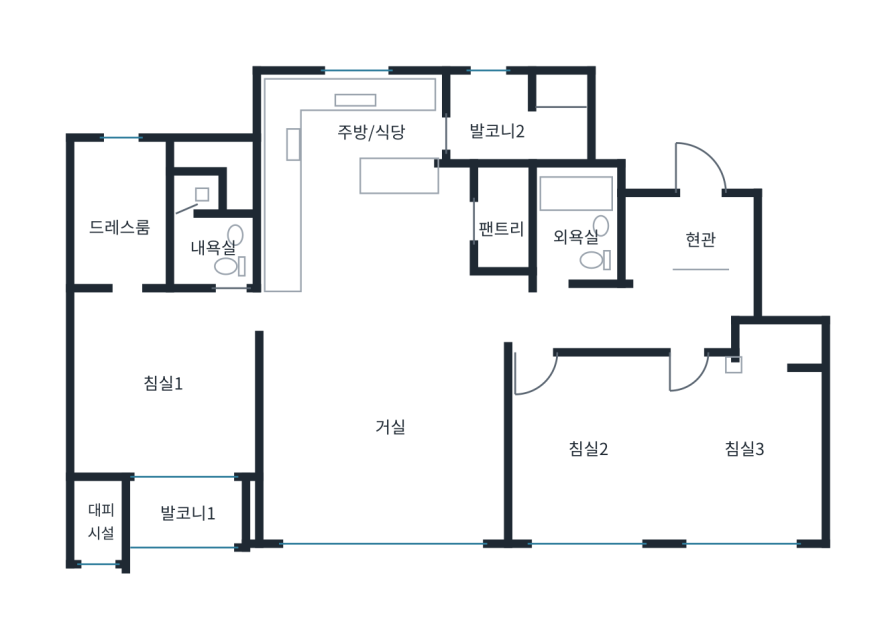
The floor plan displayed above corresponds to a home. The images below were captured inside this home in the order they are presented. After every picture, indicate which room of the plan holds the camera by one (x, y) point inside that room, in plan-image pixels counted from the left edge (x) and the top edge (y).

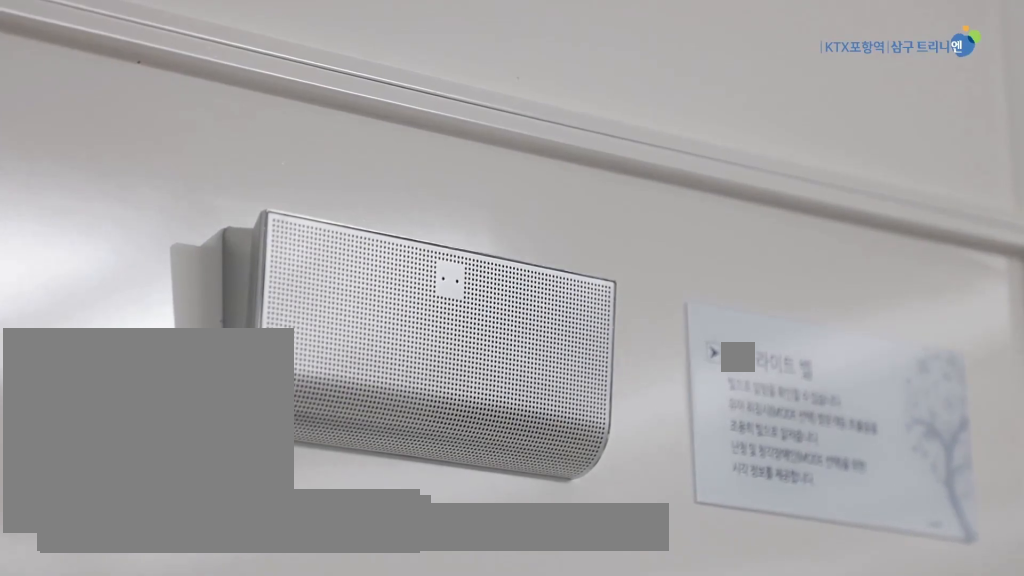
(384, 442)
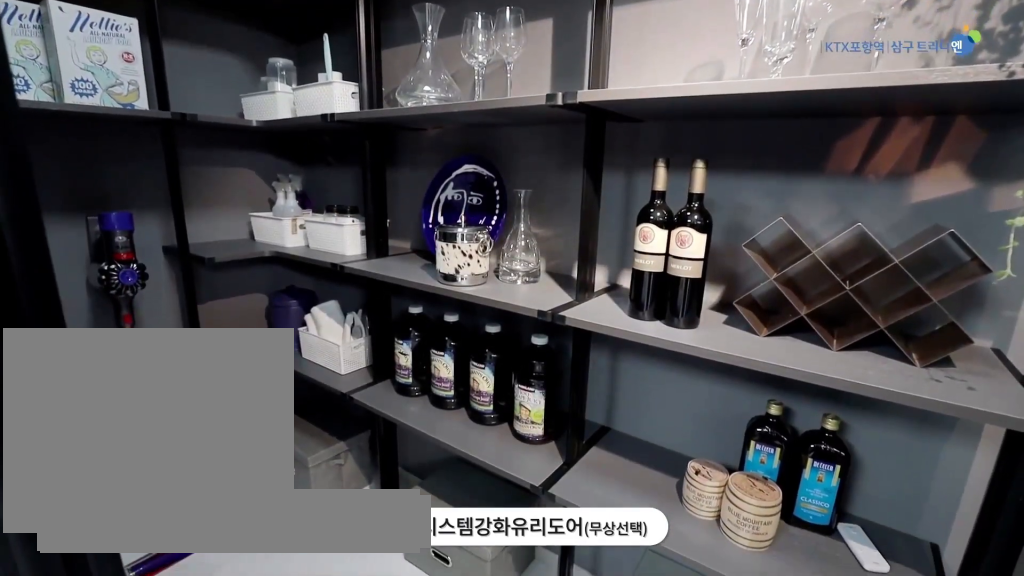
(502, 226)
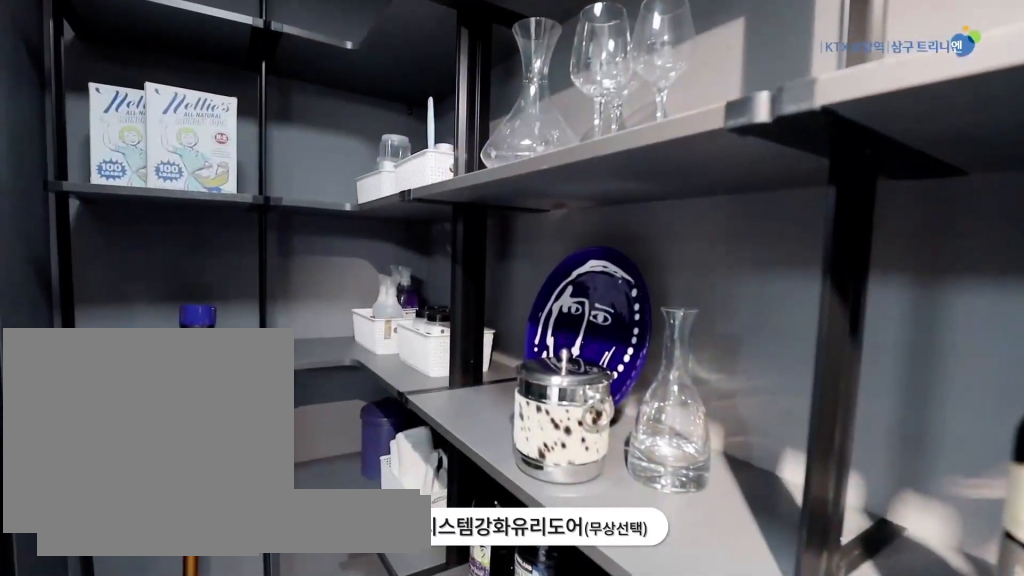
(502, 226)
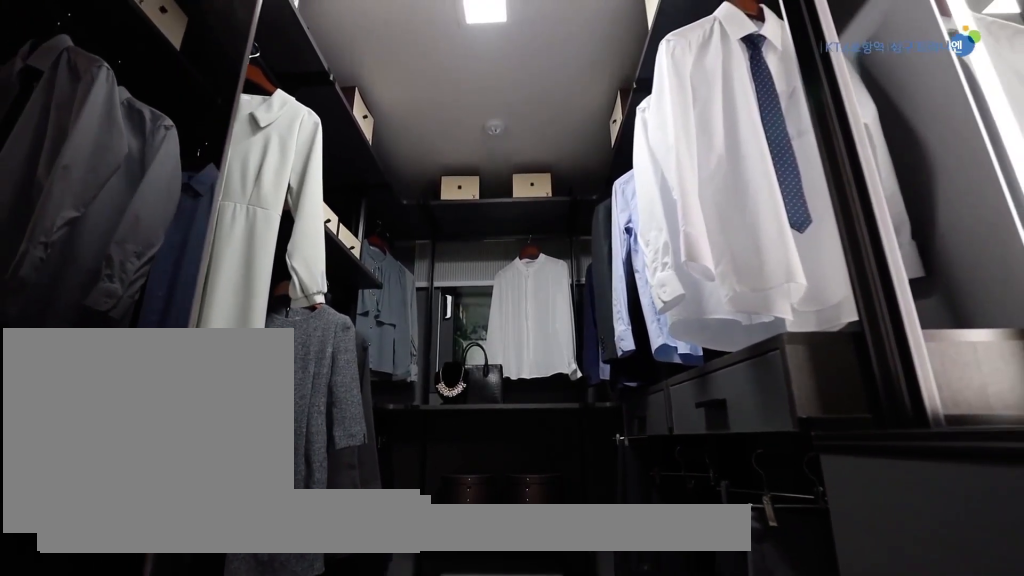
(118, 216)
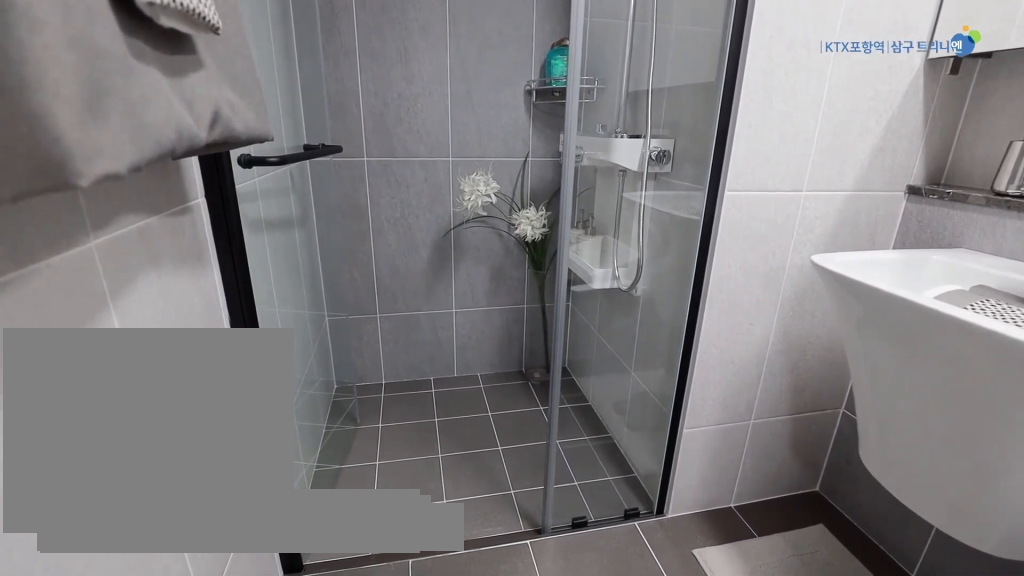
(205, 232)
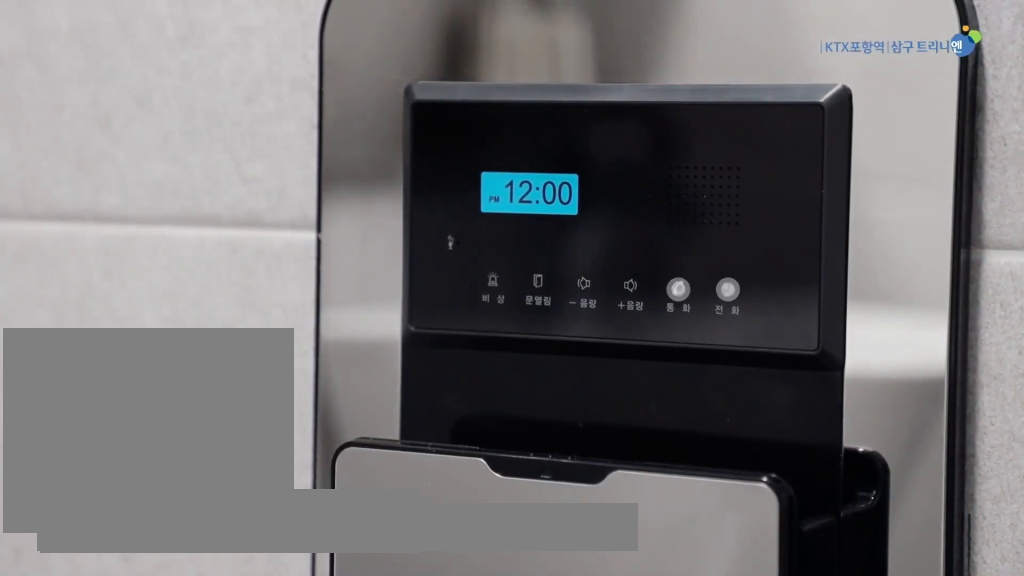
(206, 231)
